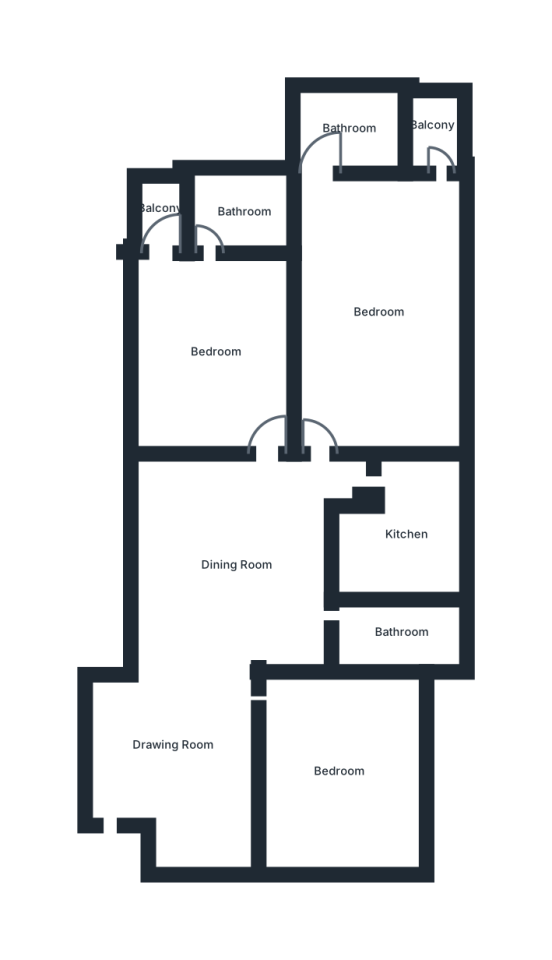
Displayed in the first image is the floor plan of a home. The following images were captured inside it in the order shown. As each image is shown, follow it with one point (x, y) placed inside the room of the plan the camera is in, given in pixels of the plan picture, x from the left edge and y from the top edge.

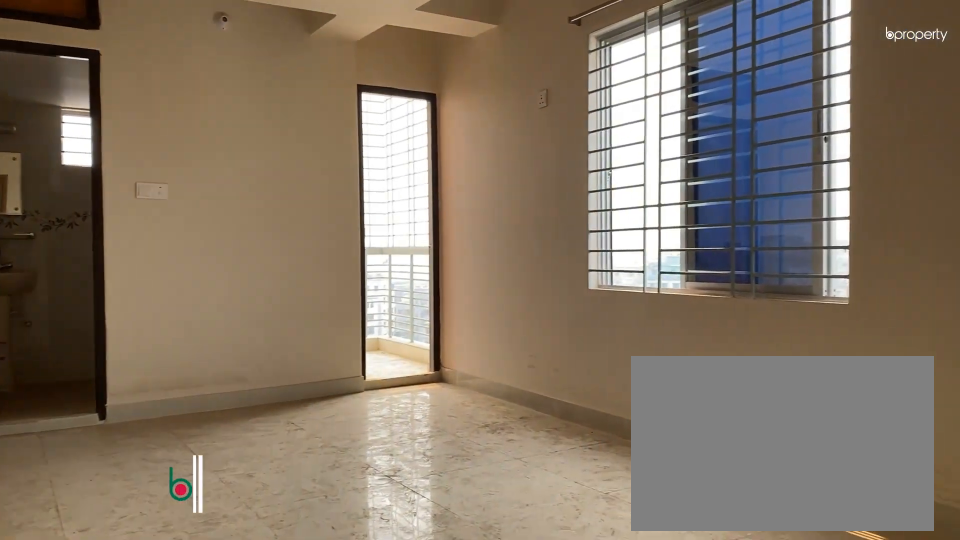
(381, 312)
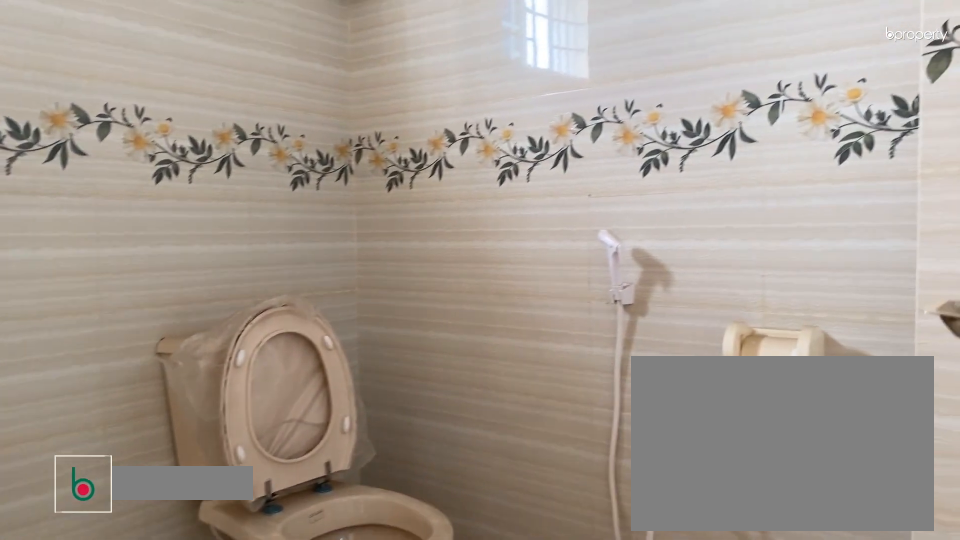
(352, 130)
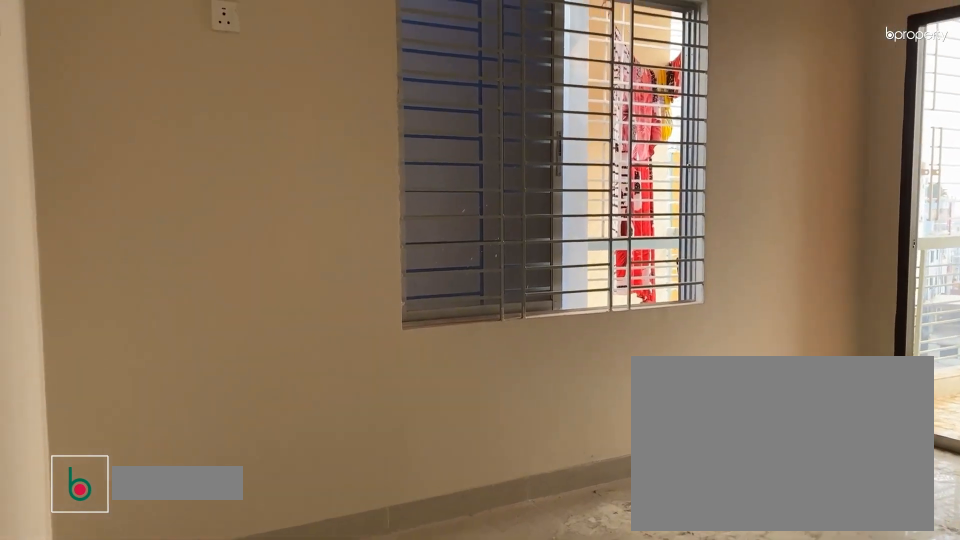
(223, 355)
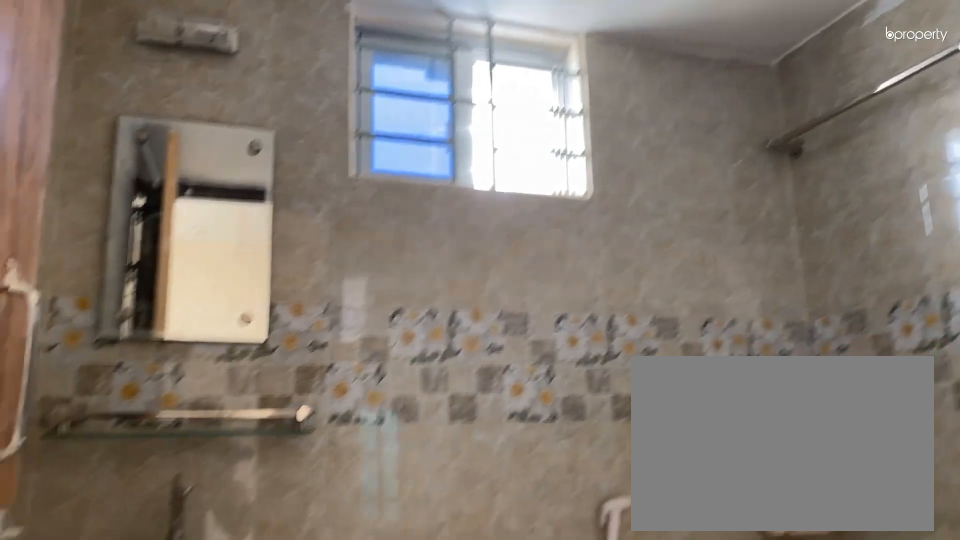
(247, 210)
